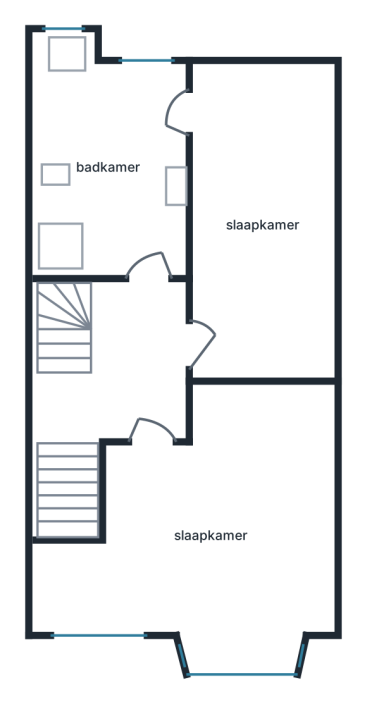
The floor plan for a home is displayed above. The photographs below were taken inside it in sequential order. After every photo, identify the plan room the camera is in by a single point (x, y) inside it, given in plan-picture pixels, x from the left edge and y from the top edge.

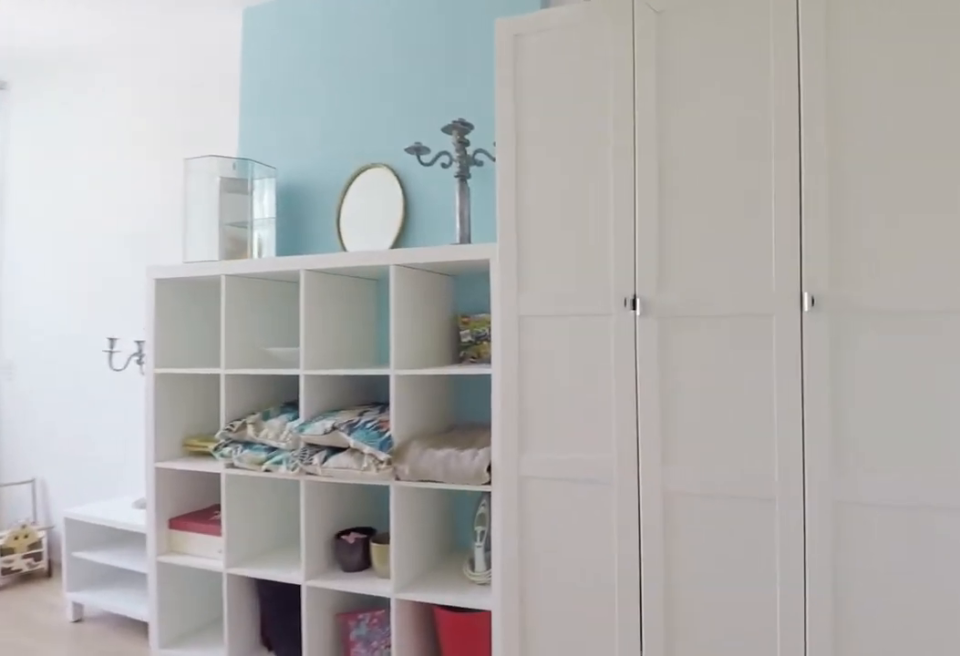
(261, 222)
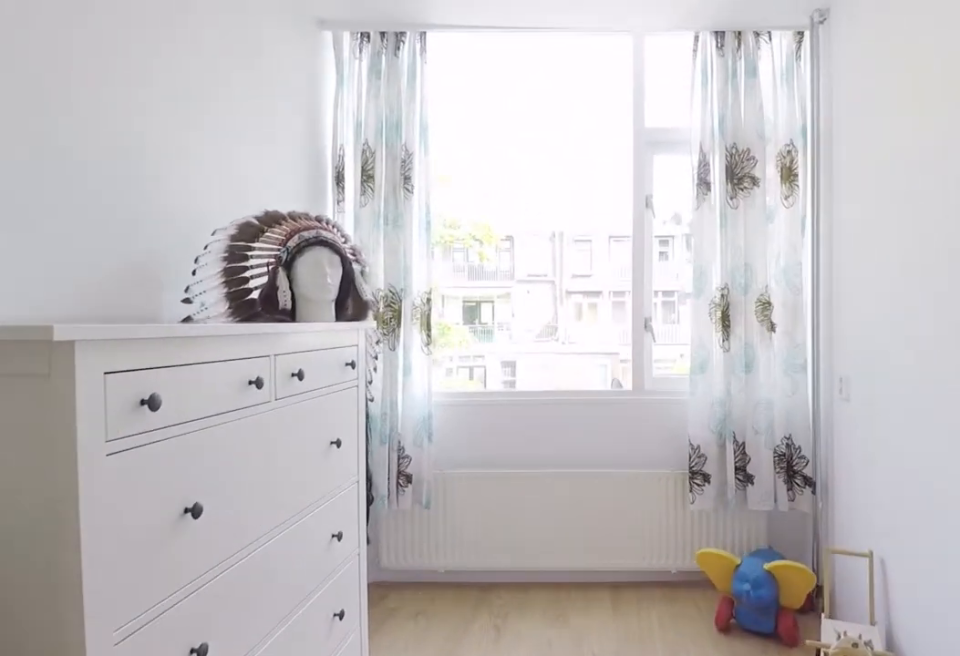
(261, 222)
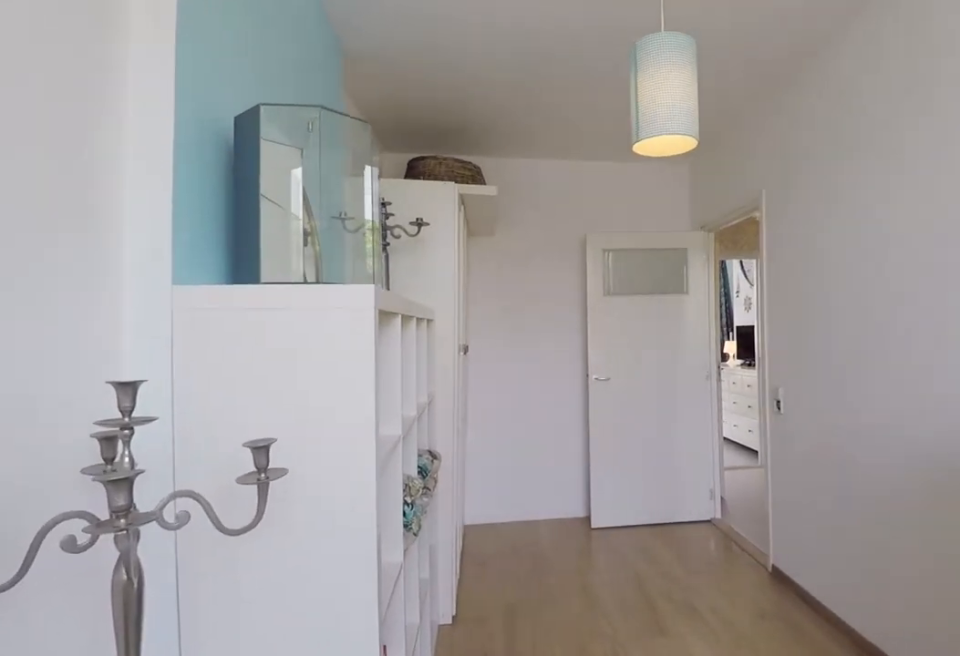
(261, 222)
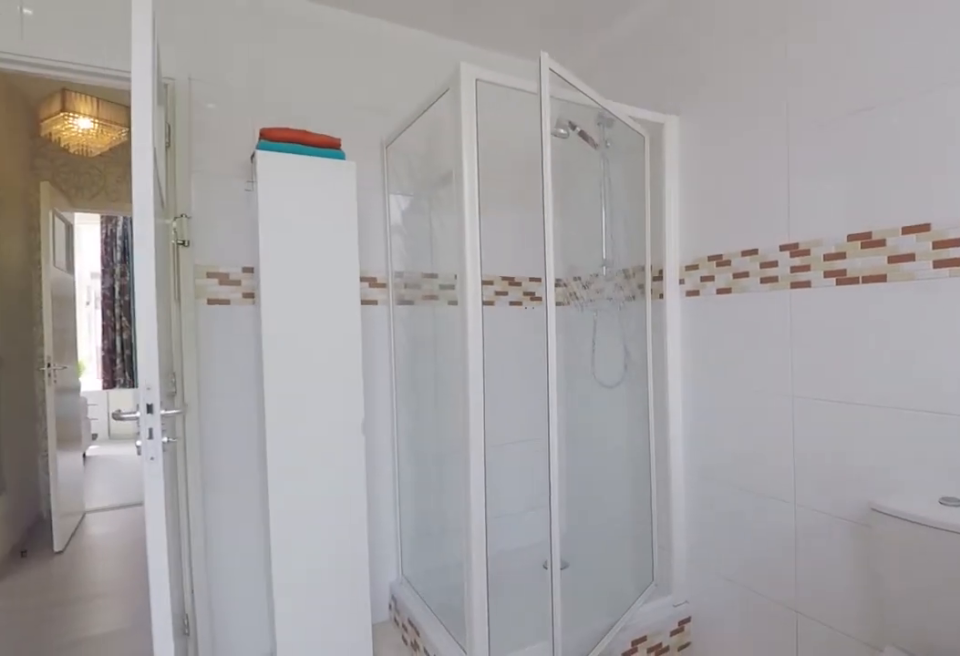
(110, 168)
